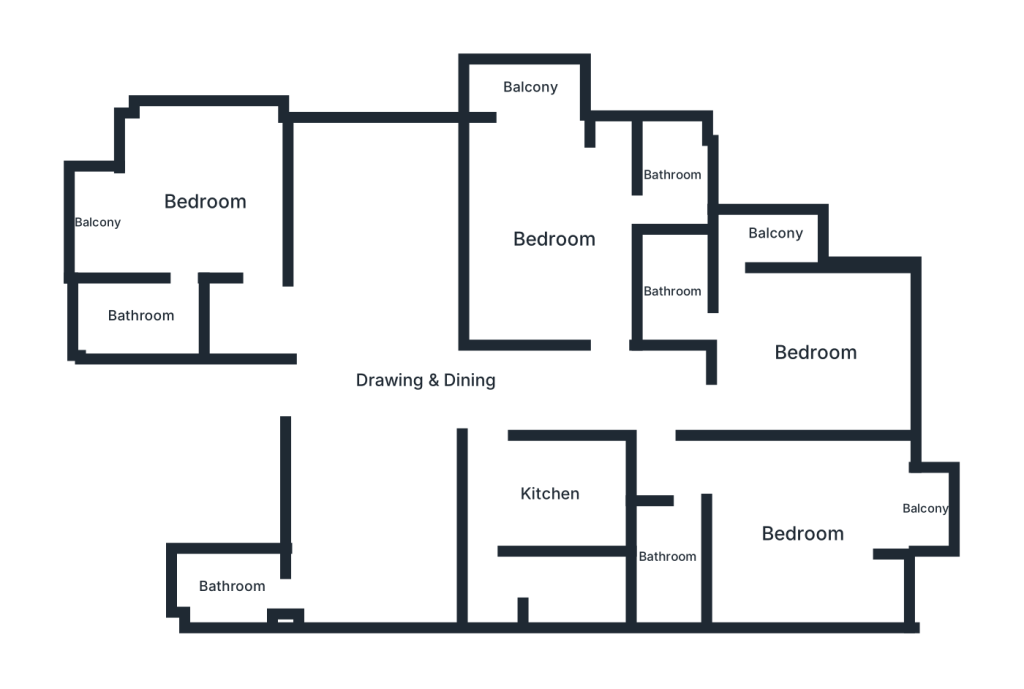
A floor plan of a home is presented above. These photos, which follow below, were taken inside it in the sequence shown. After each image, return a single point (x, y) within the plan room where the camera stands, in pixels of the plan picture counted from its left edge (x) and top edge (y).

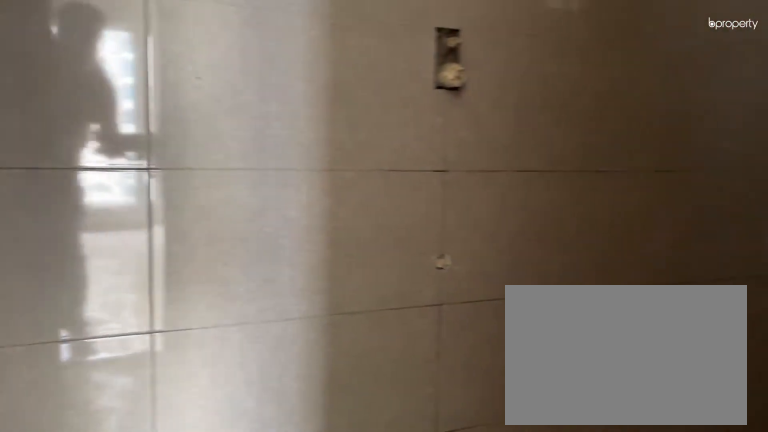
(673, 292)
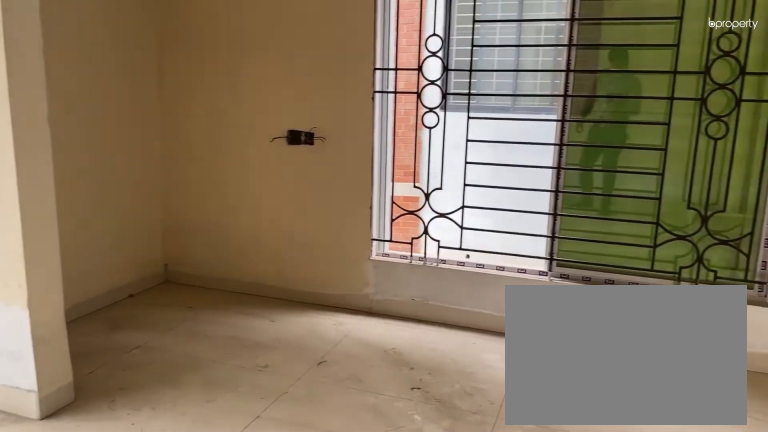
(803, 533)
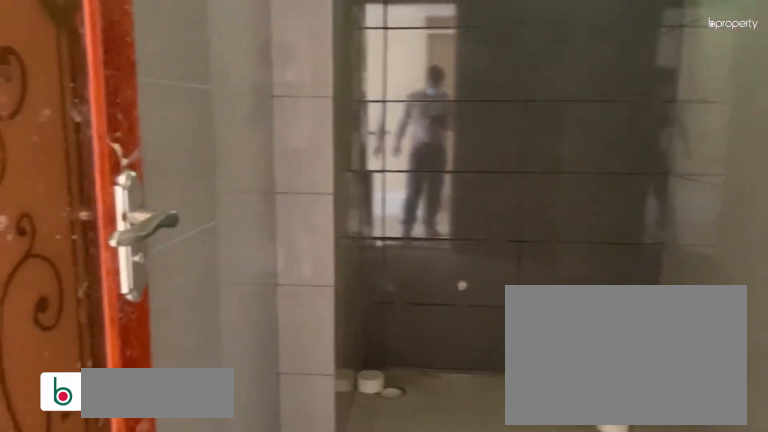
(667, 555)
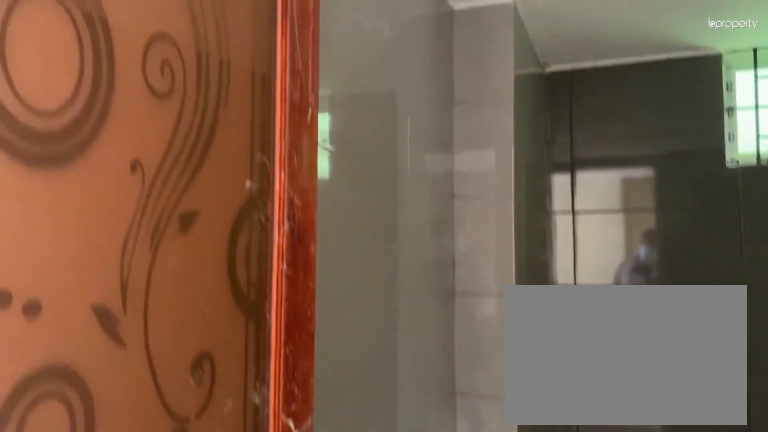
(667, 555)
